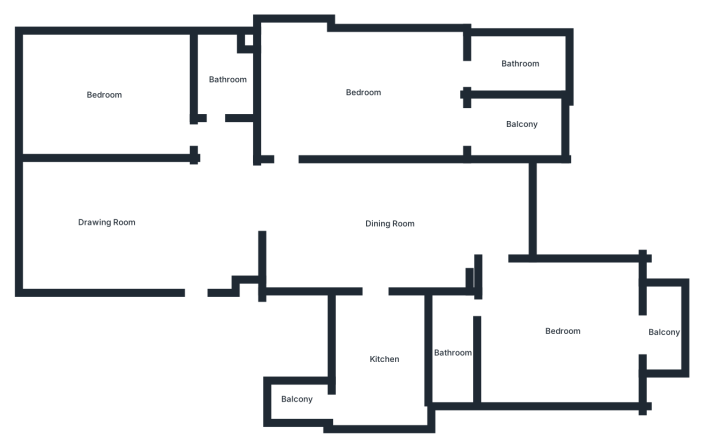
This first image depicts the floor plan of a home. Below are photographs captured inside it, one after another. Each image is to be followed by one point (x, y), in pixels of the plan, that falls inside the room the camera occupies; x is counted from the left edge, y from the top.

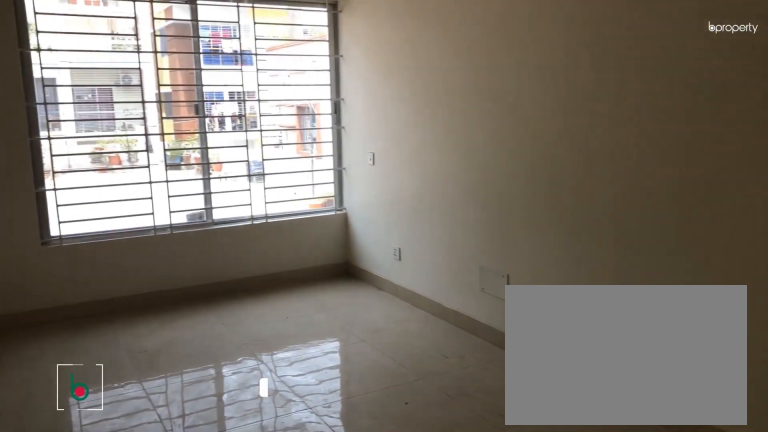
(107, 224)
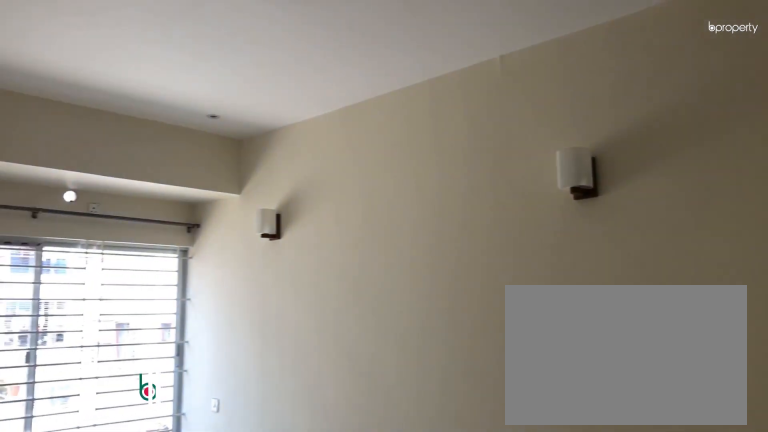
(107, 224)
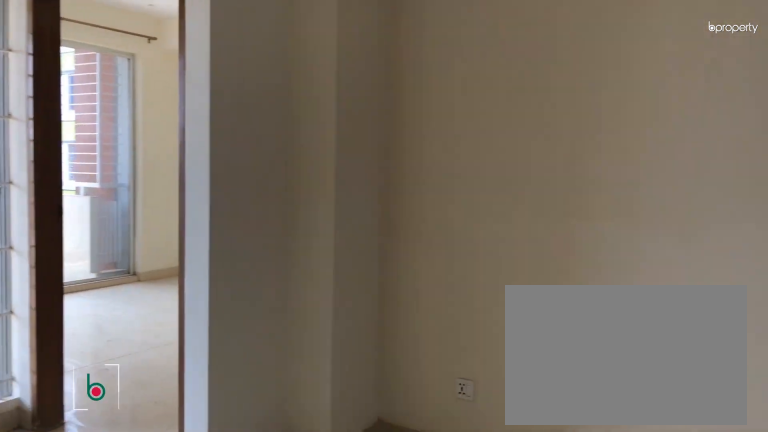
(388, 223)
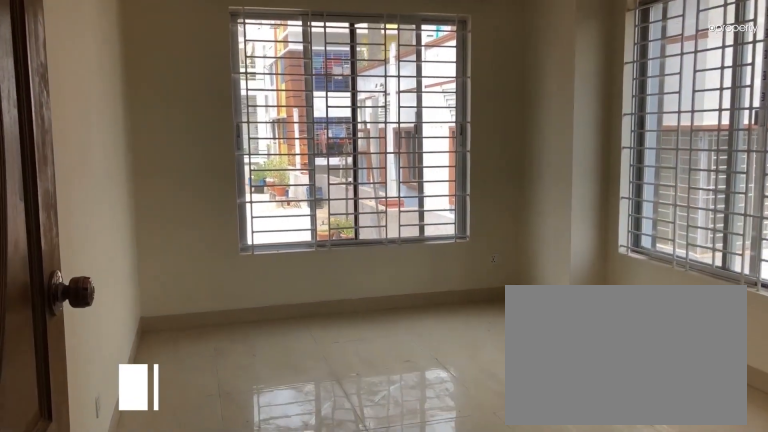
(191, 134)
